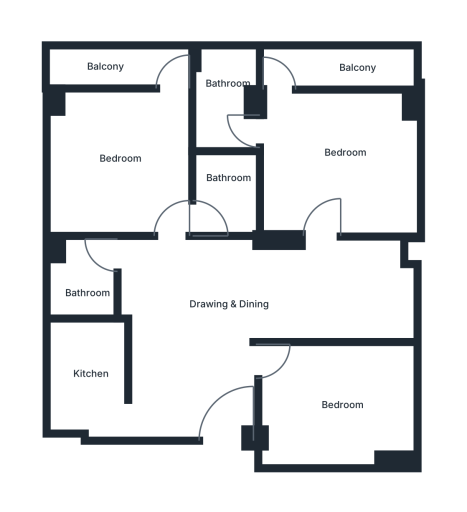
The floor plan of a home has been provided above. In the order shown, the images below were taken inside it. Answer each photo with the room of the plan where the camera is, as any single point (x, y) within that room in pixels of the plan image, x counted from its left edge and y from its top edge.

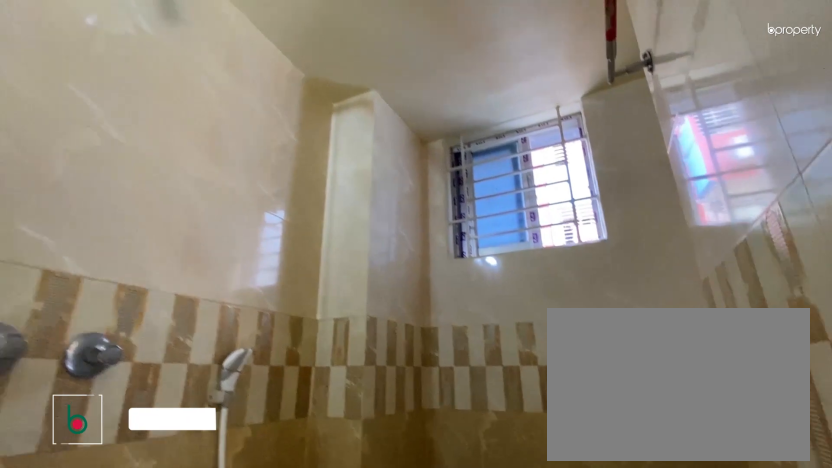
(221, 106)
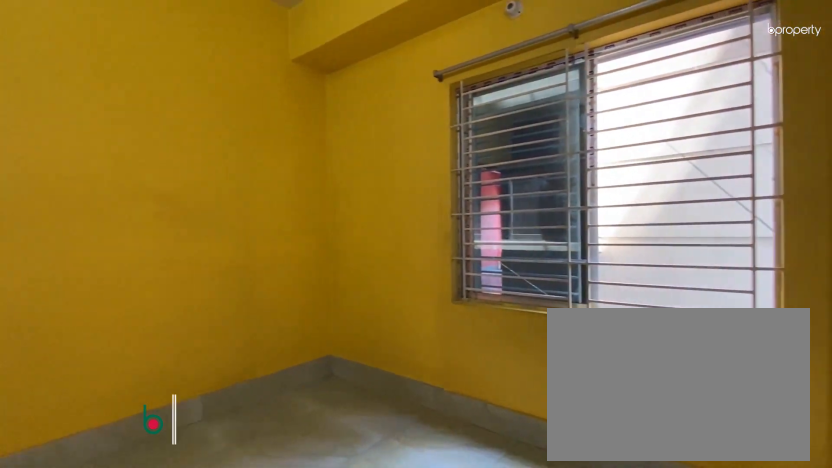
(129, 169)
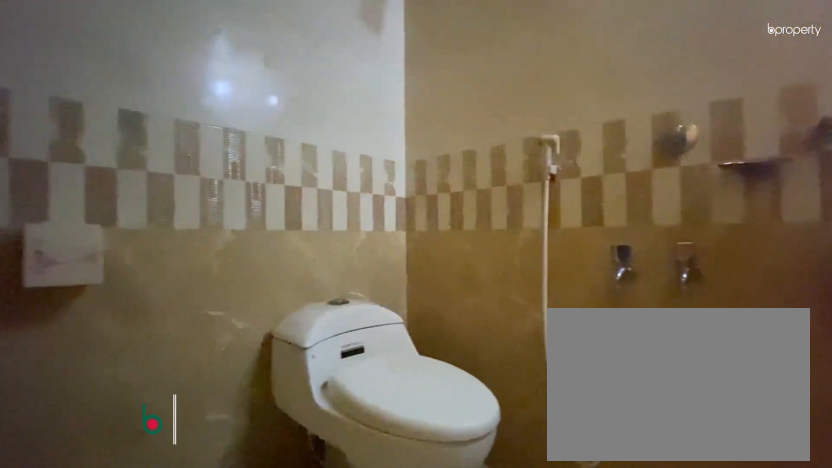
(226, 200)
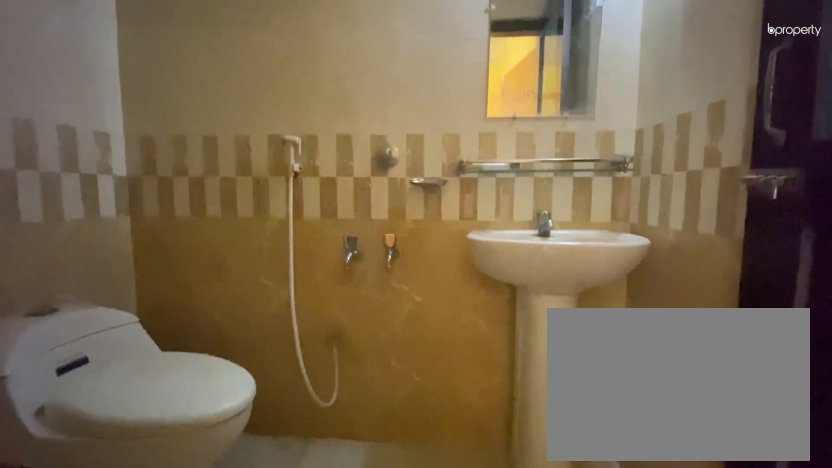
(226, 200)
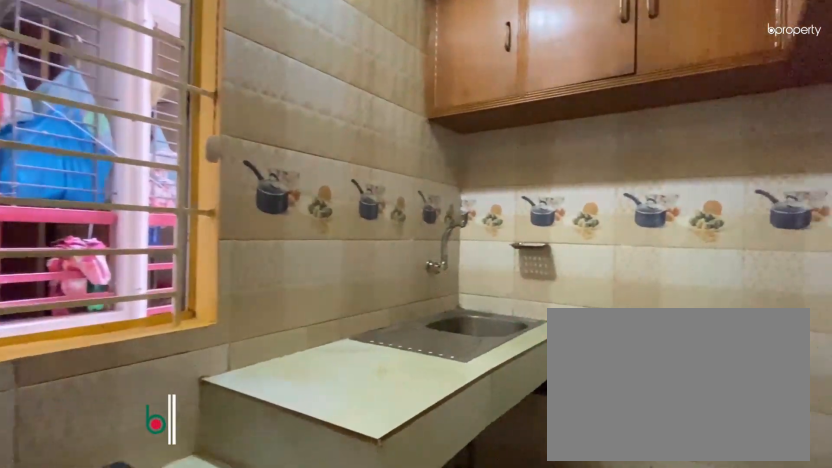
(89, 373)
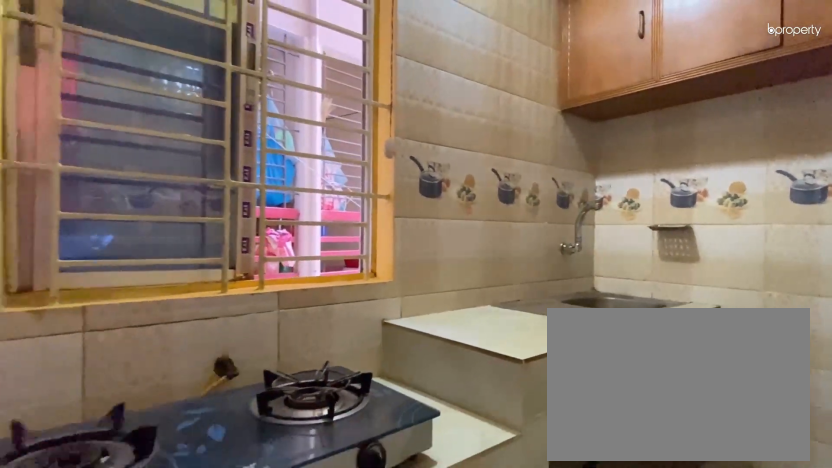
(89, 373)
